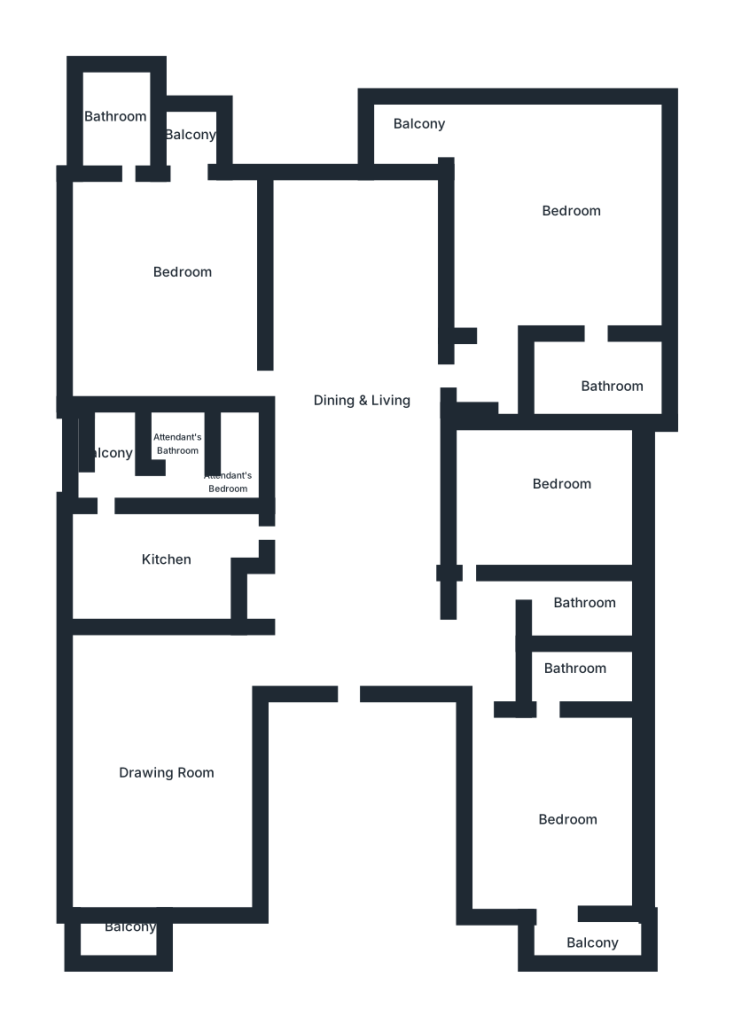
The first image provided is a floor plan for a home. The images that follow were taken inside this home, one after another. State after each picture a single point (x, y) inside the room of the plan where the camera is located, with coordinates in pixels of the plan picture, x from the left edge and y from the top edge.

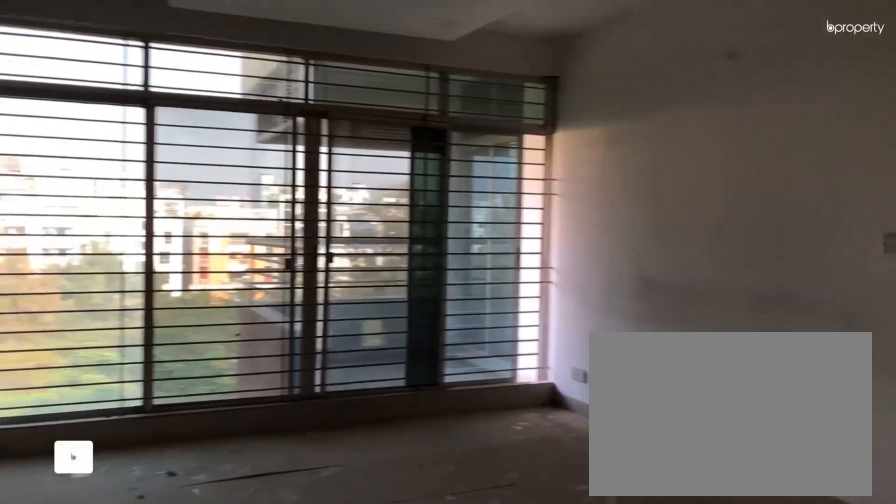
(348, 395)
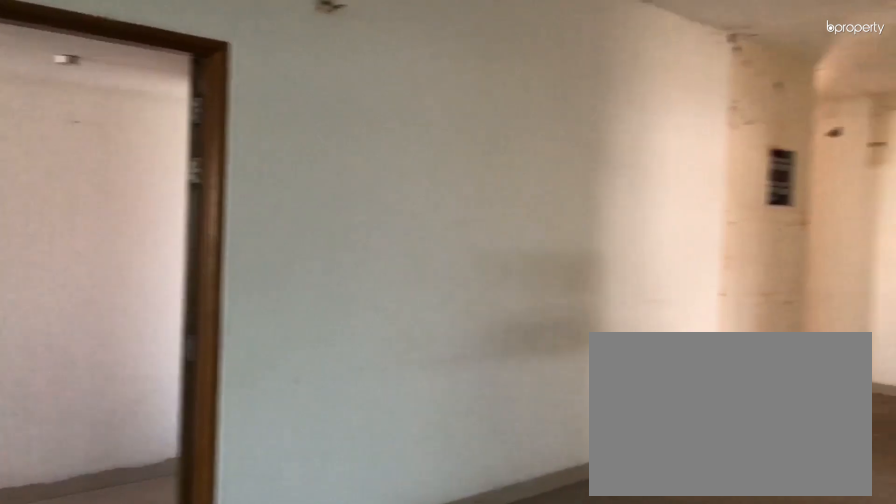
(348, 395)
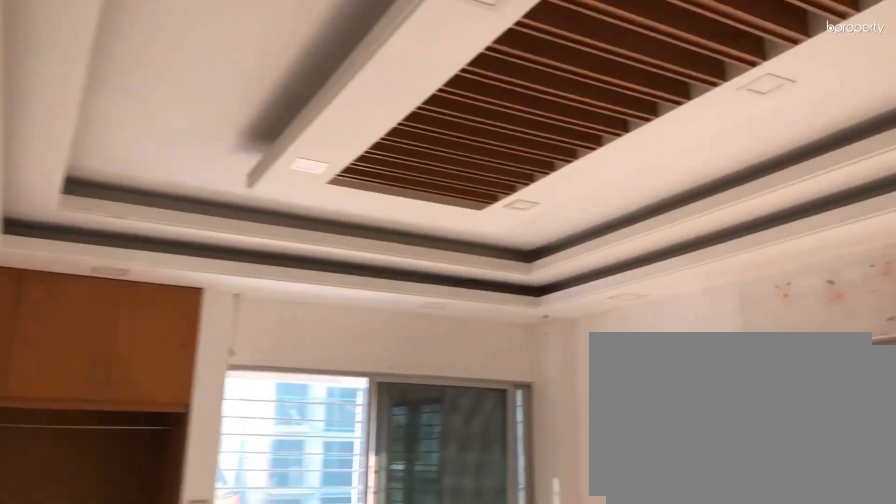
(165, 773)
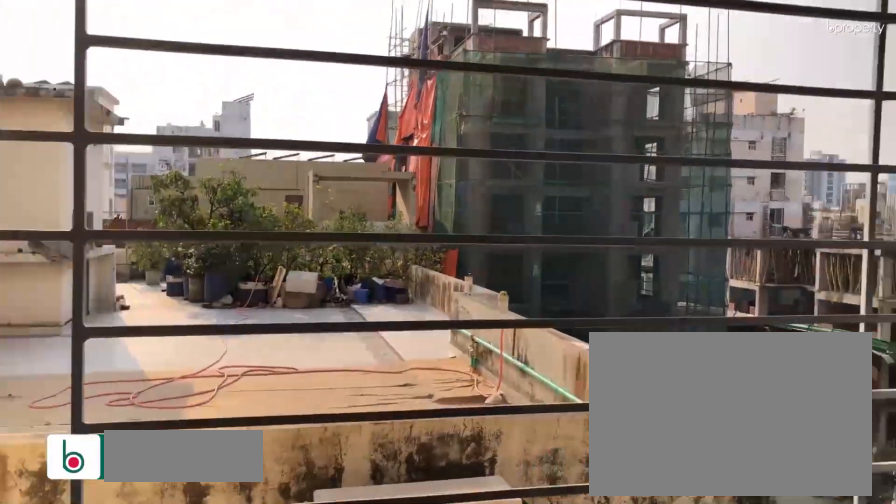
(118, 932)
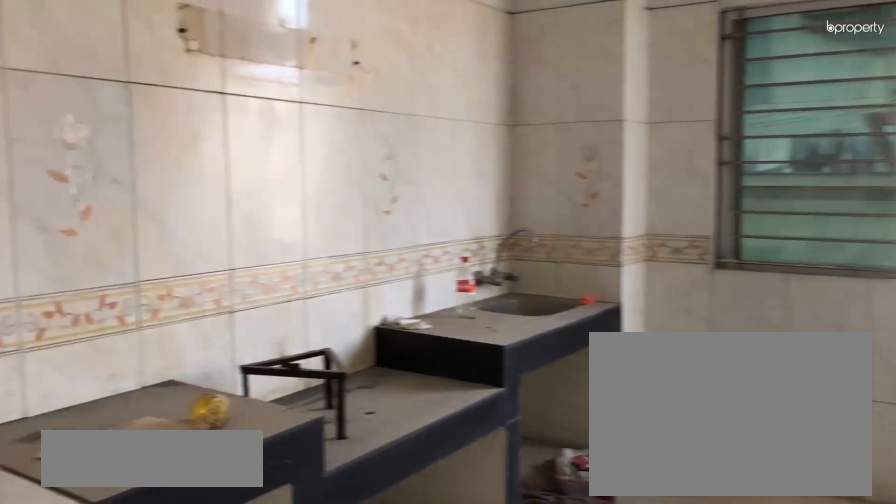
(167, 554)
